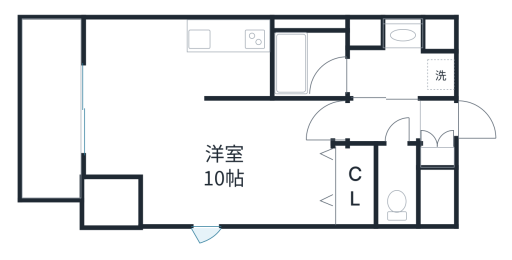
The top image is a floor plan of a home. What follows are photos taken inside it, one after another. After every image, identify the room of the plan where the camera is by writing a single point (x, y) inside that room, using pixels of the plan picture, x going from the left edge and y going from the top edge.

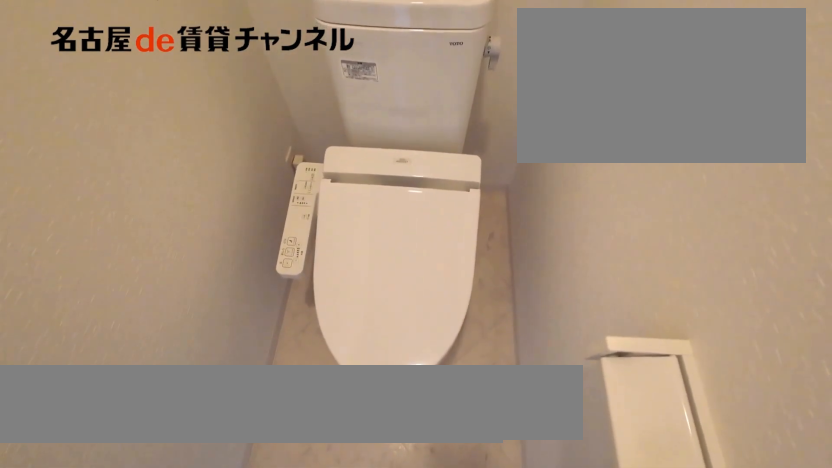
(398, 186)
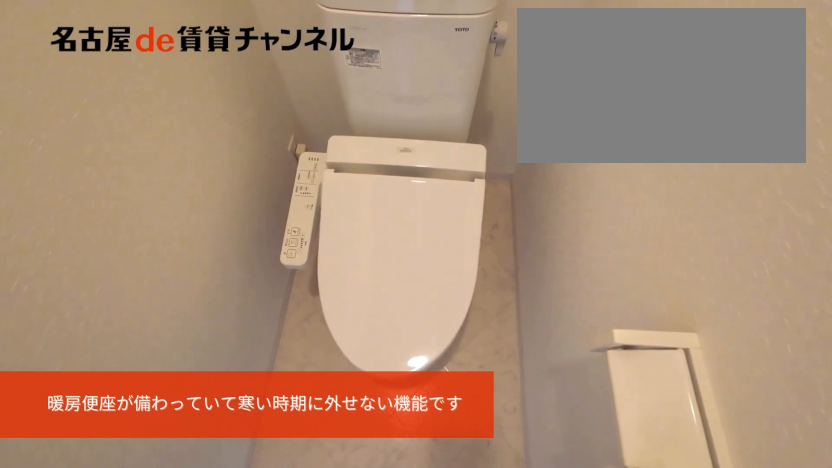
(398, 186)
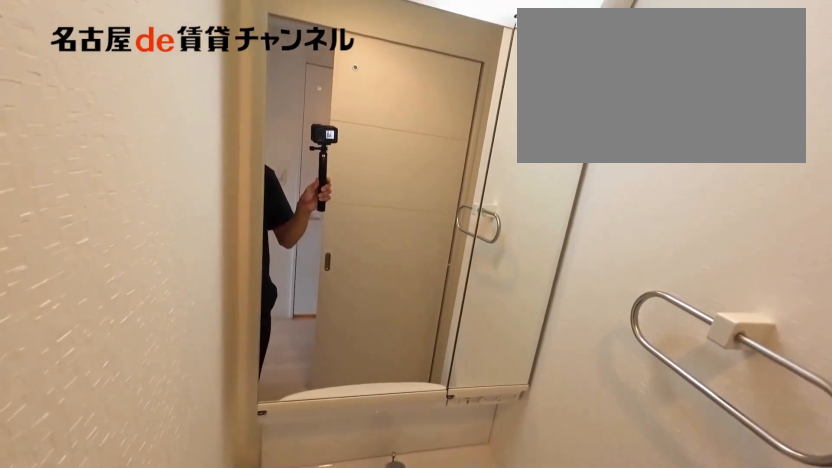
(400, 57)
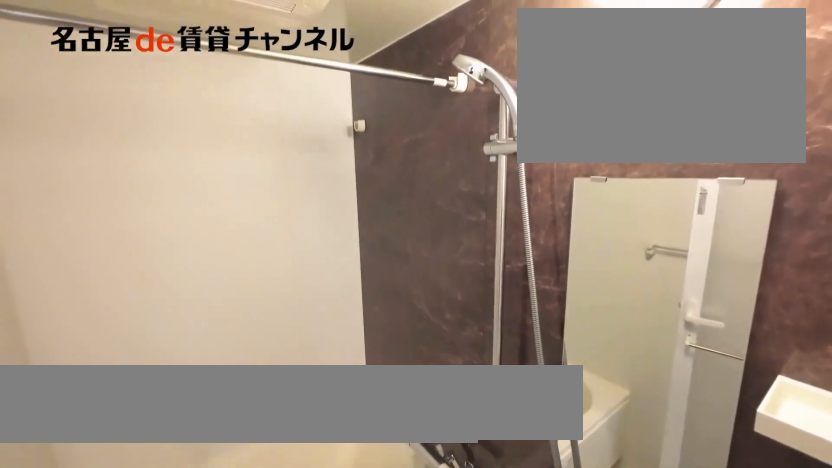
(311, 57)
